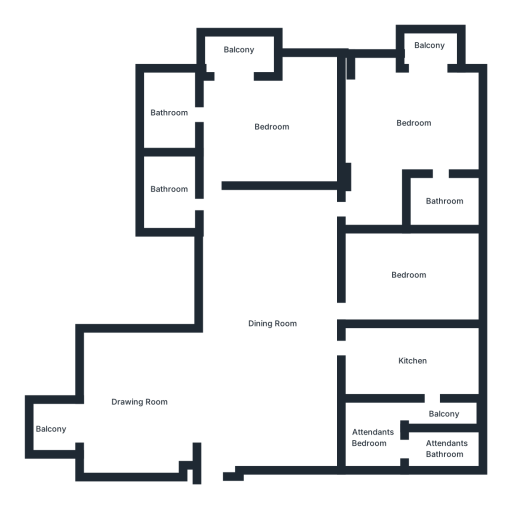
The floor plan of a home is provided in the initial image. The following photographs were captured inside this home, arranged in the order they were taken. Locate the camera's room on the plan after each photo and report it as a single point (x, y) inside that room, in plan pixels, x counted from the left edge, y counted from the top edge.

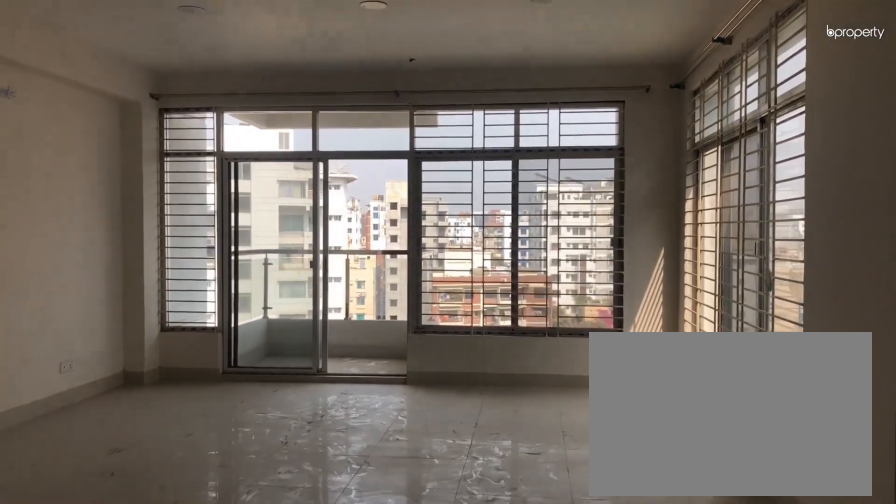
(183, 400)
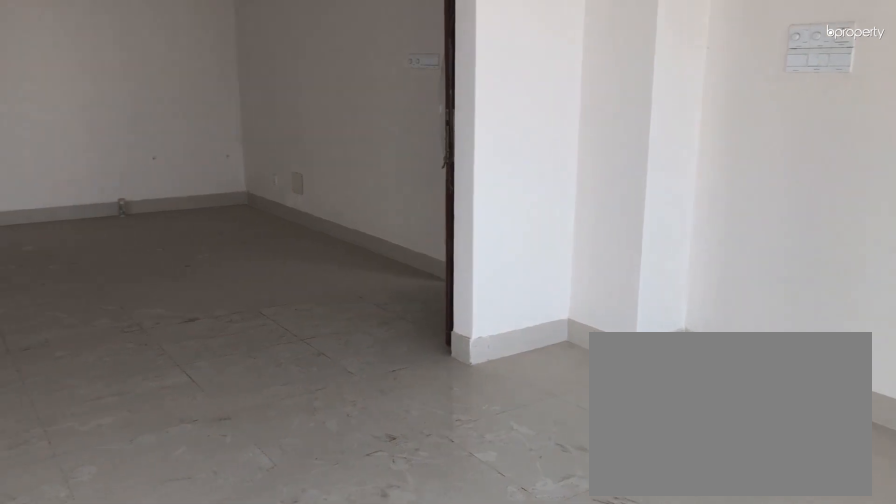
(131, 402)
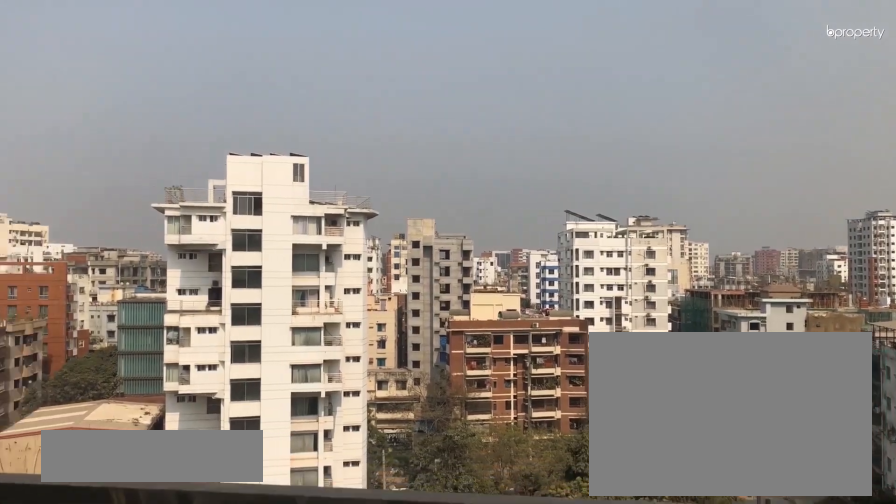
(46, 429)
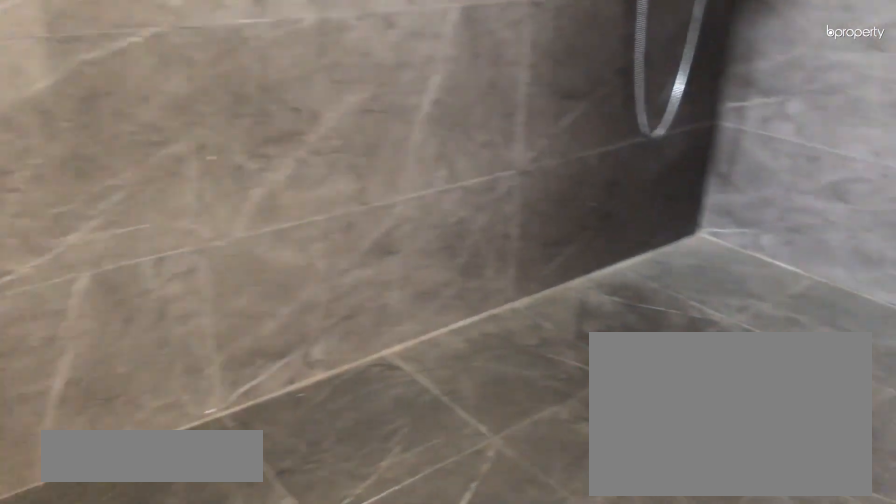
(166, 188)
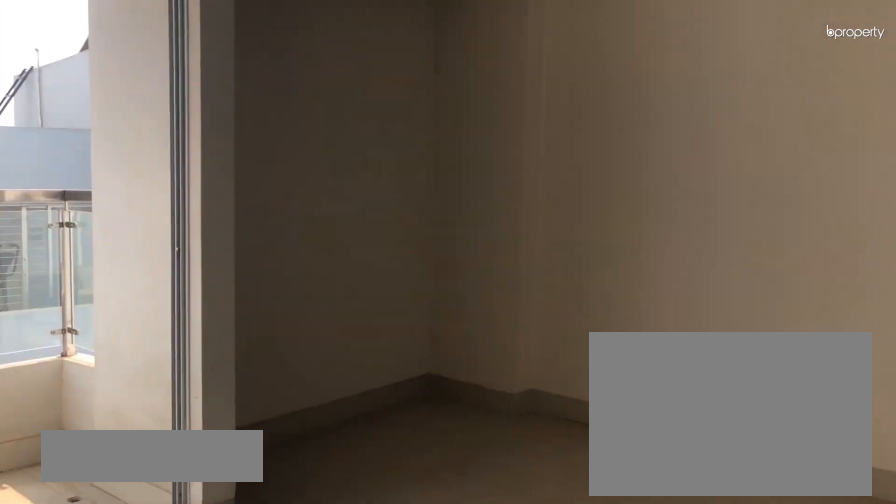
(273, 127)
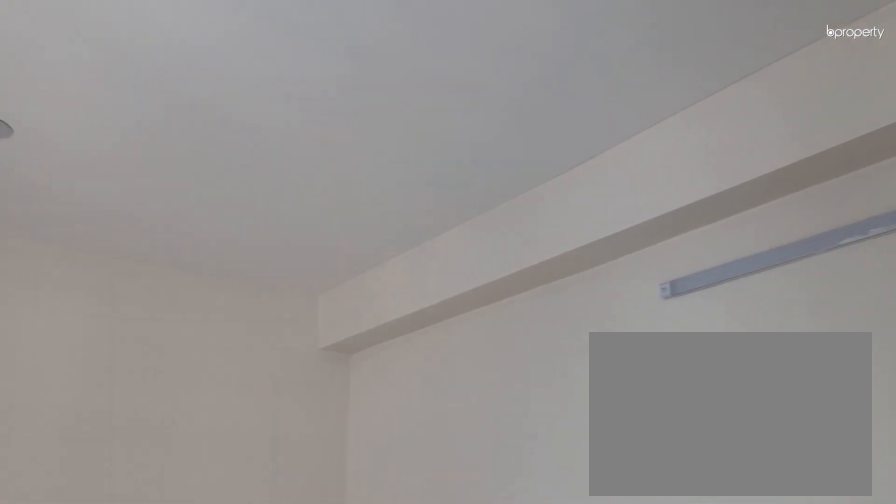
(273, 127)
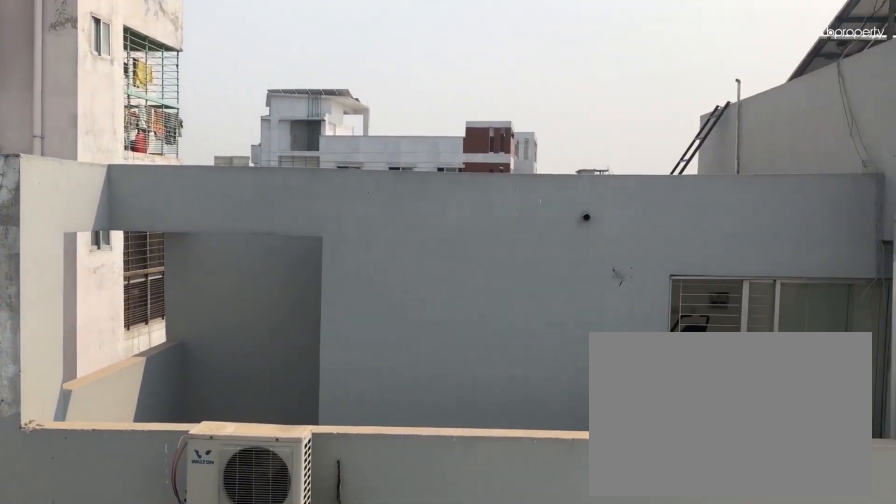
(238, 50)
